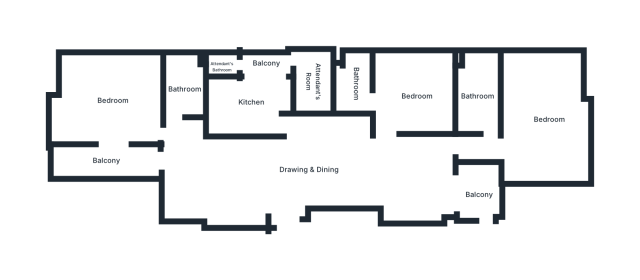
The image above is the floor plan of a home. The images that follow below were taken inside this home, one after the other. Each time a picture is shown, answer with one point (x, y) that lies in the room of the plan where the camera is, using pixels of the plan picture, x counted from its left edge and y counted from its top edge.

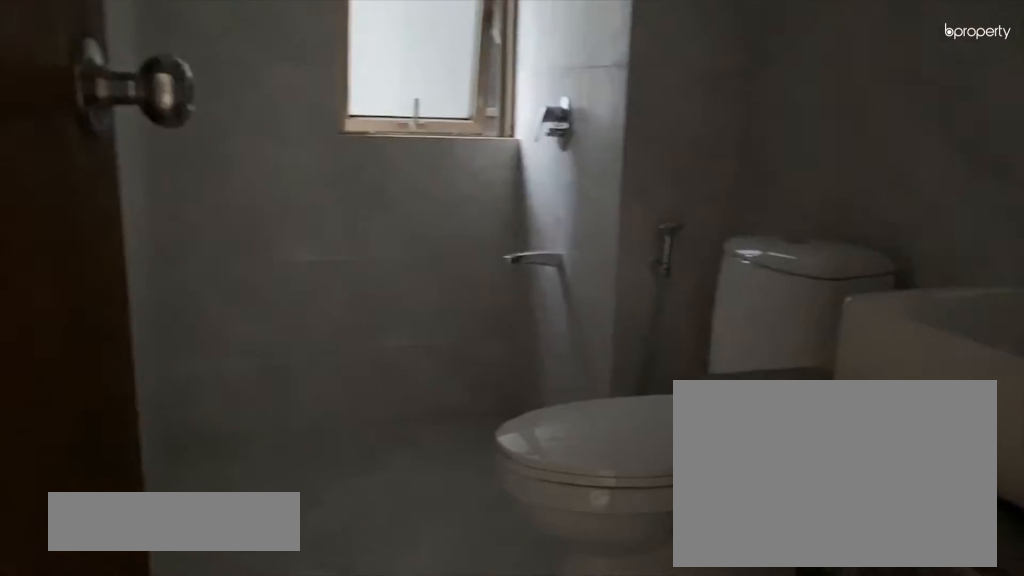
(183, 93)
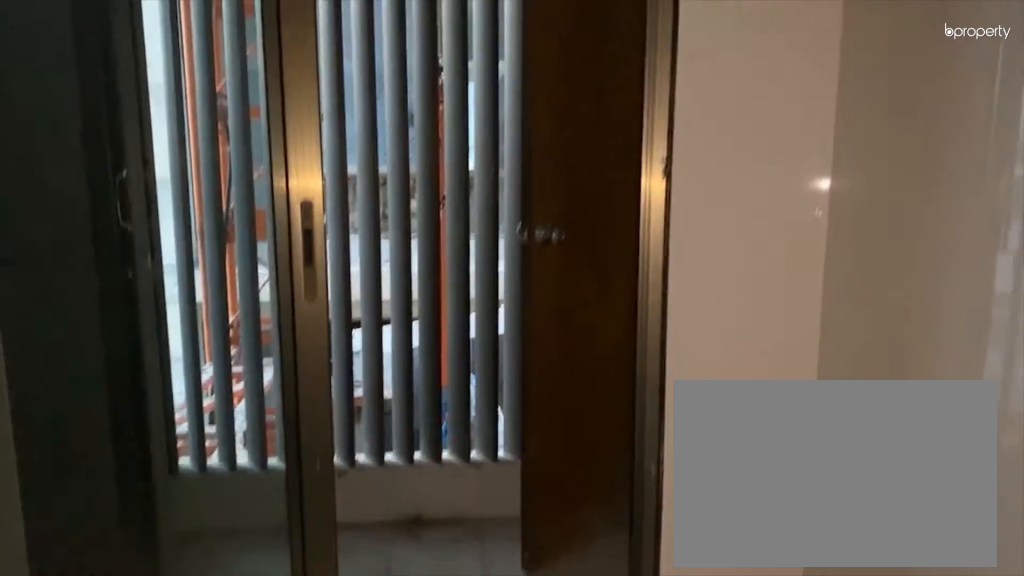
(251, 103)
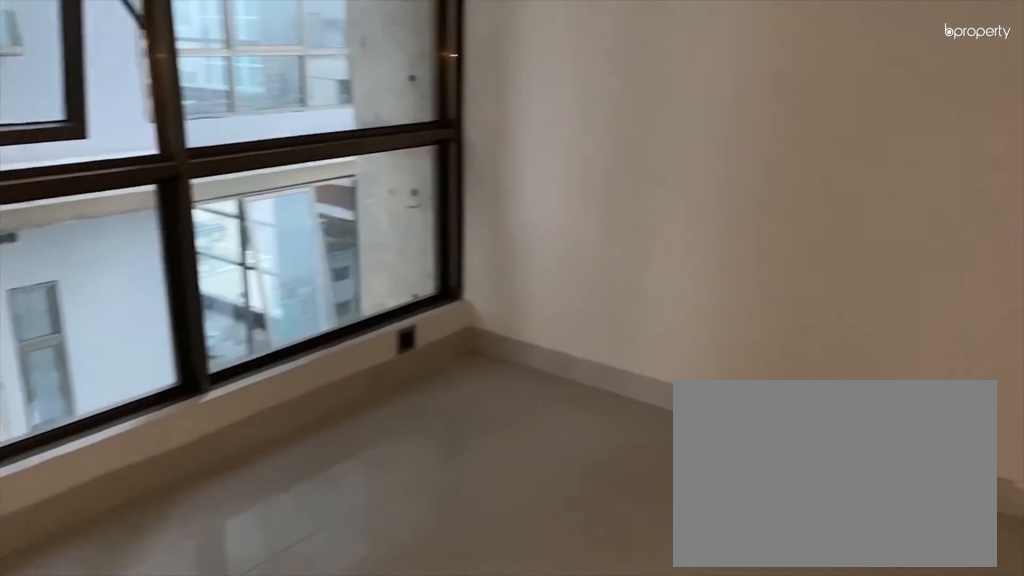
(410, 96)
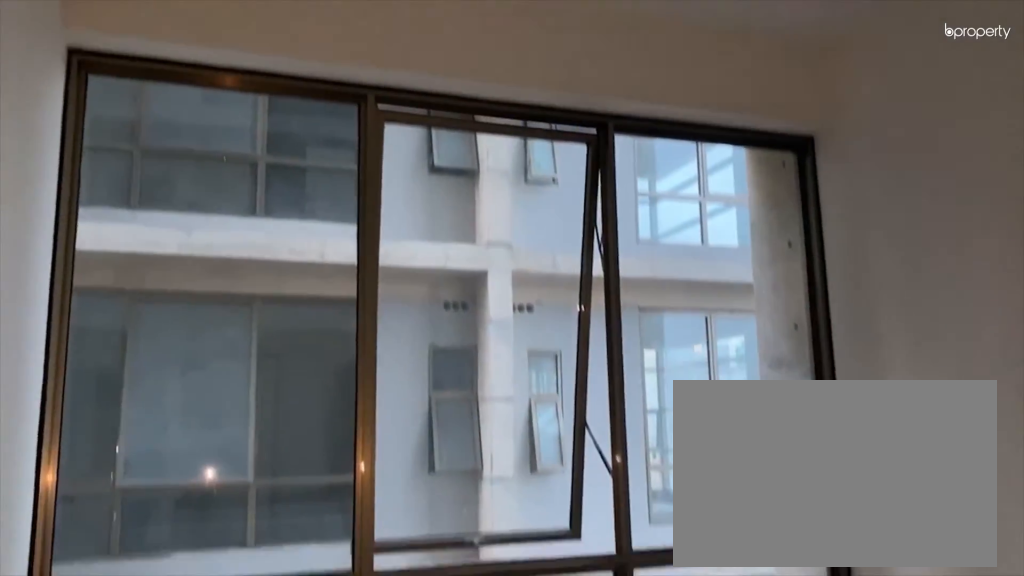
(410, 96)
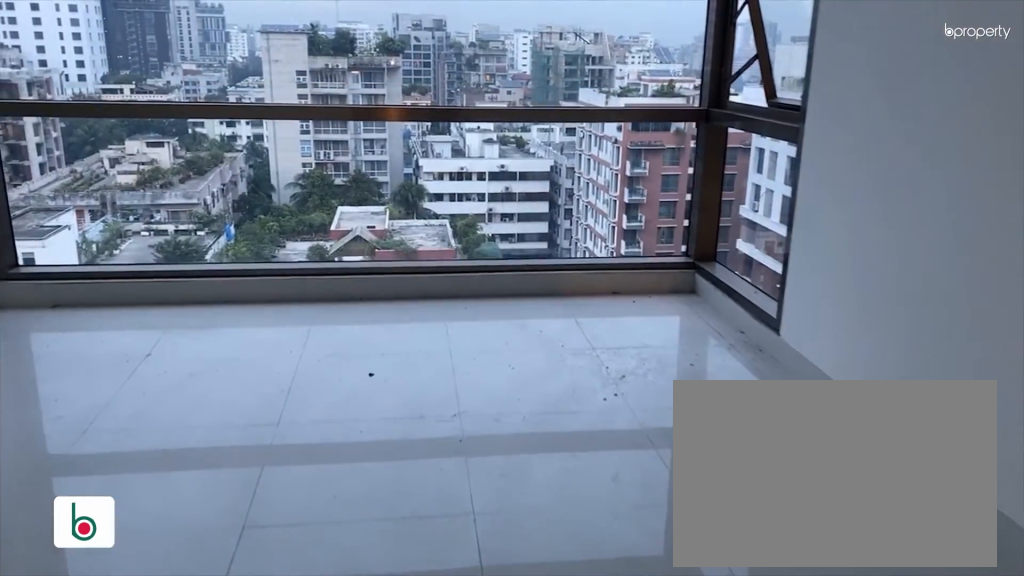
(549, 150)
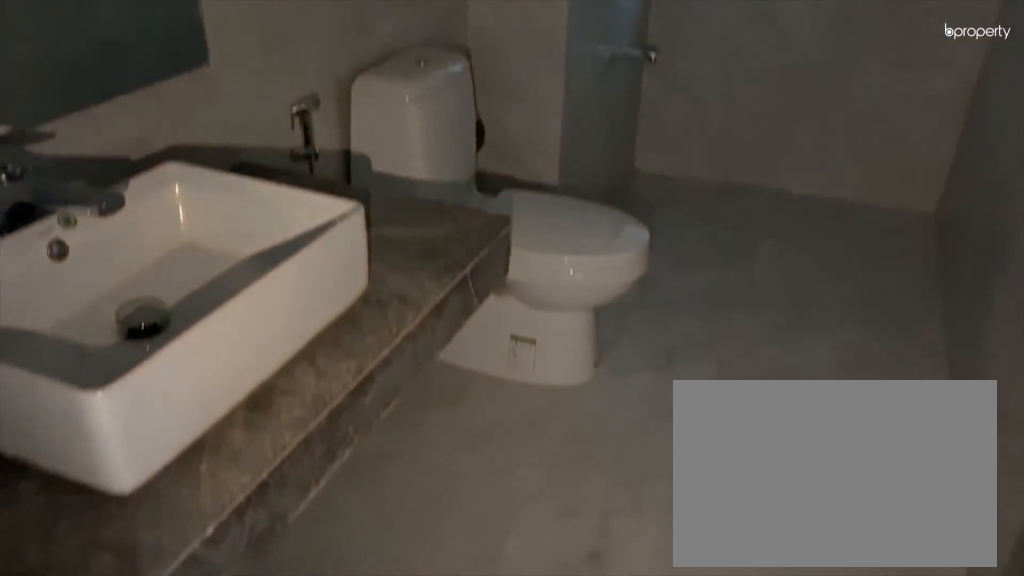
(475, 98)
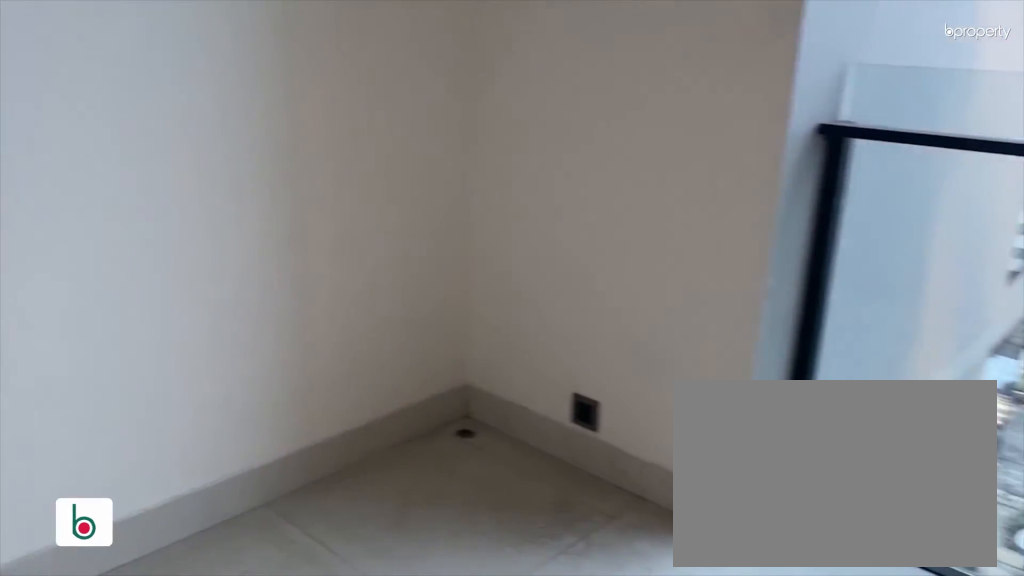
(478, 190)
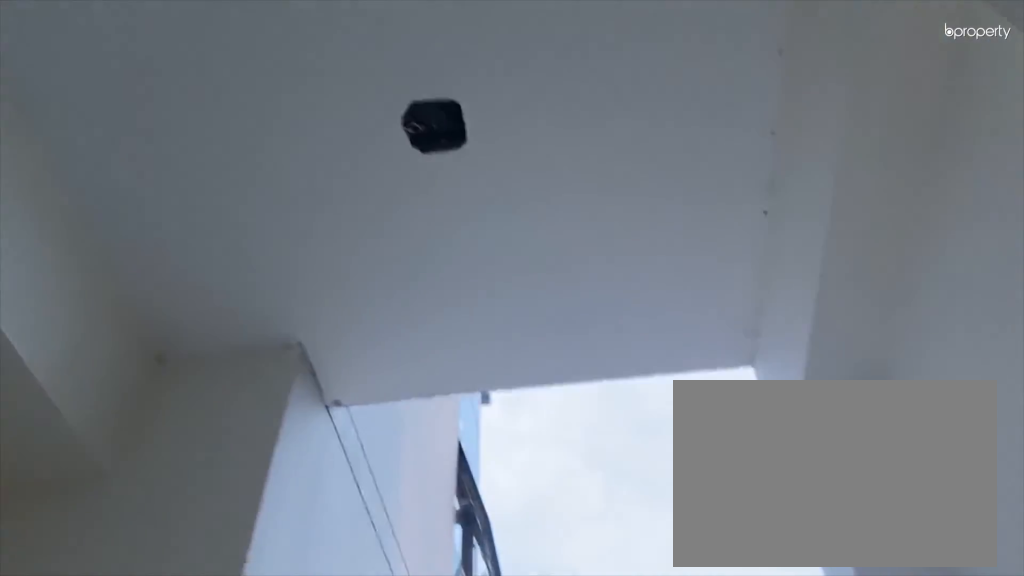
(478, 190)
